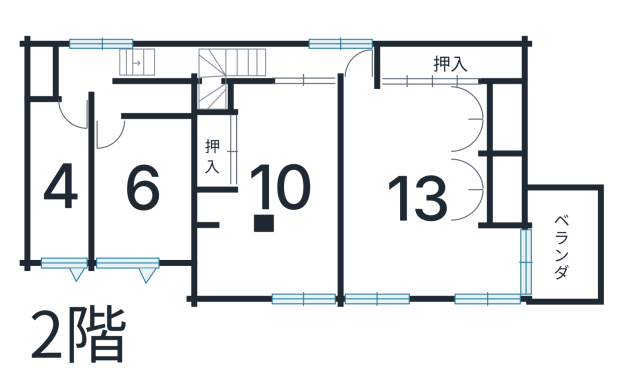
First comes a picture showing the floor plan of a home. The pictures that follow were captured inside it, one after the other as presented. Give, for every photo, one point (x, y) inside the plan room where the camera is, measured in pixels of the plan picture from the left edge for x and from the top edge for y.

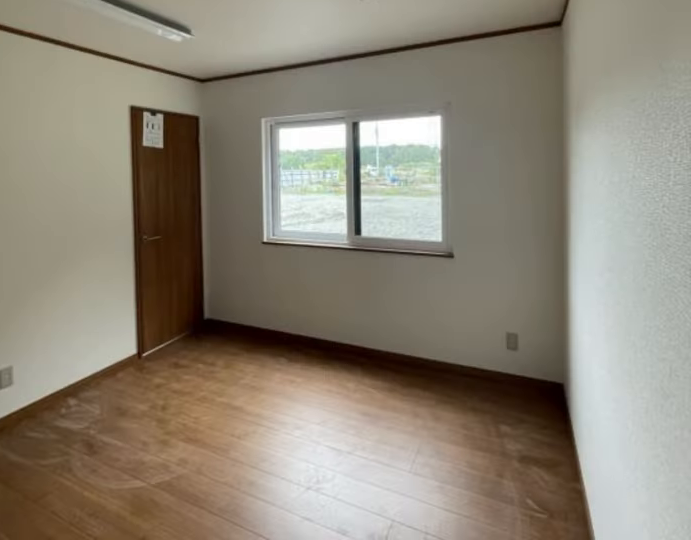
(141, 148)
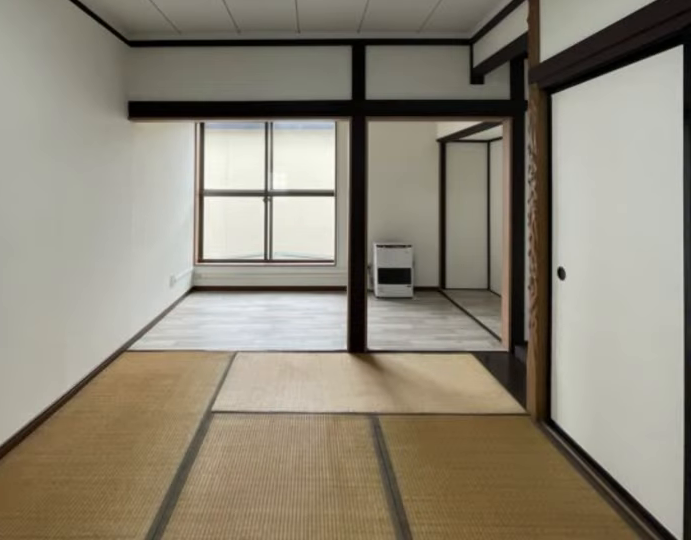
(289, 88)
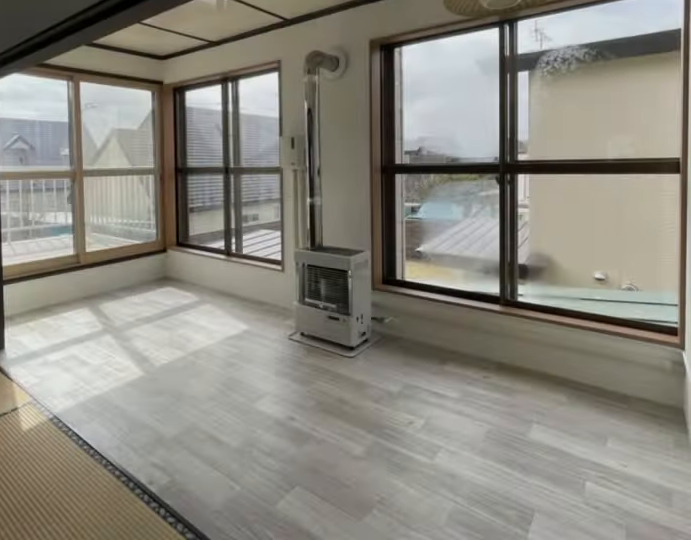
(424, 101)
